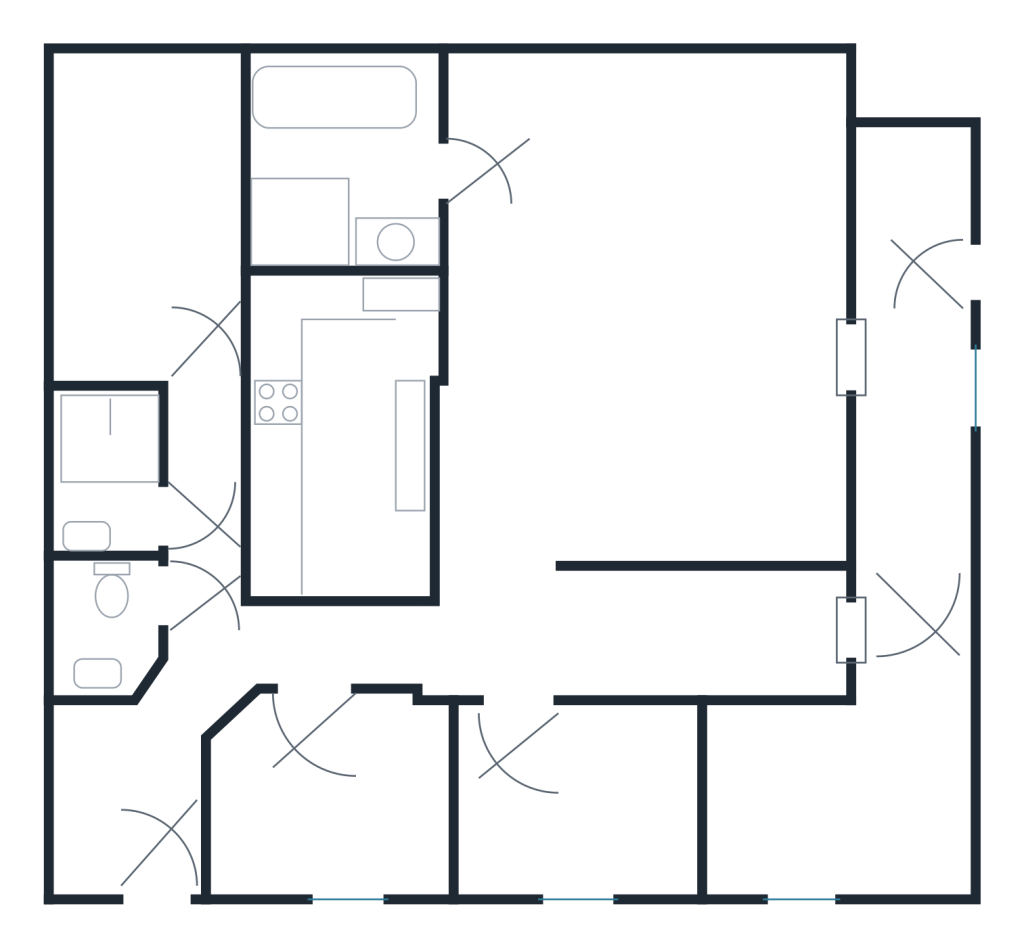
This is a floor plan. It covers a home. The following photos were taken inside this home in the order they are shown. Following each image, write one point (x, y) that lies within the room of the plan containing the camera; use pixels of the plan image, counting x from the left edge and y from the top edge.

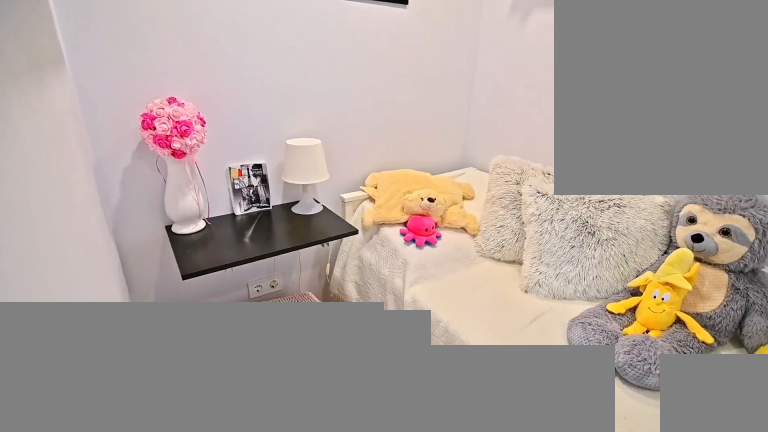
(333, 800)
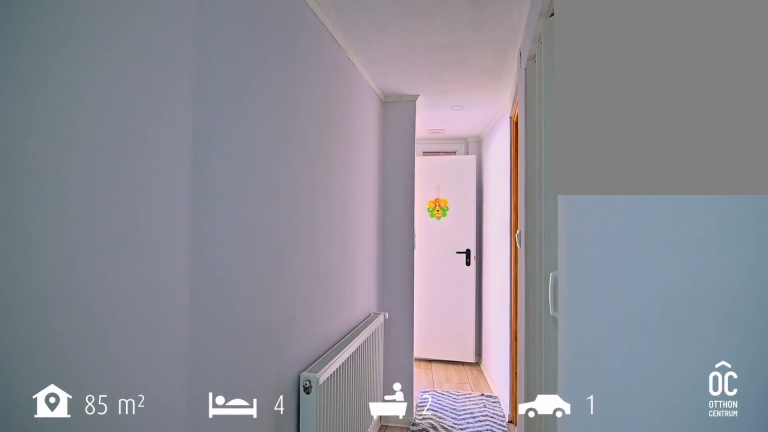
(471, 643)
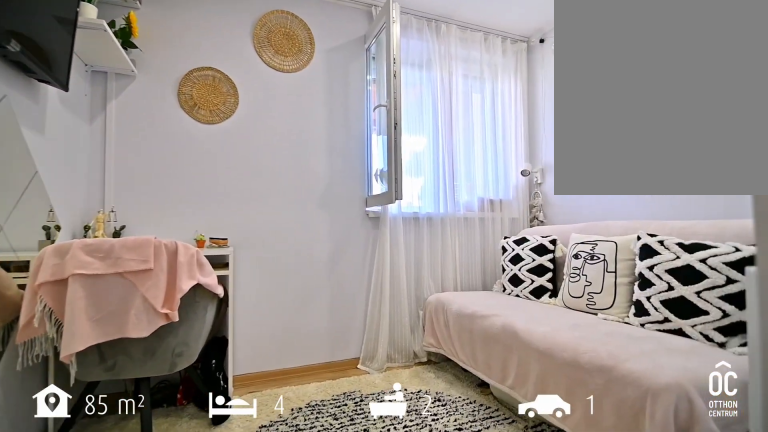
(564, 799)
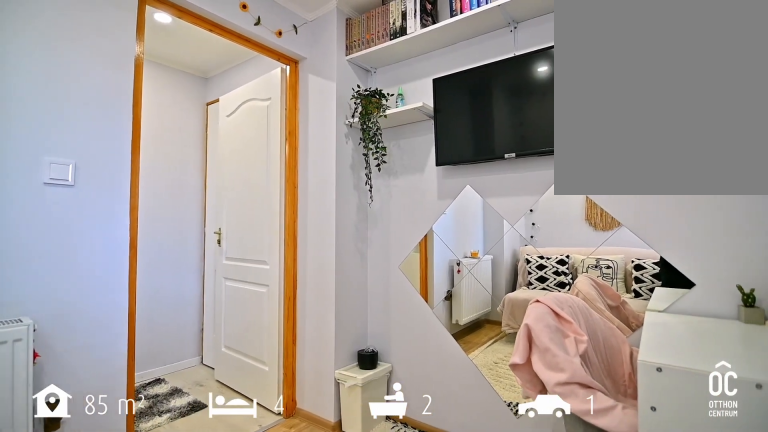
(564, 800)
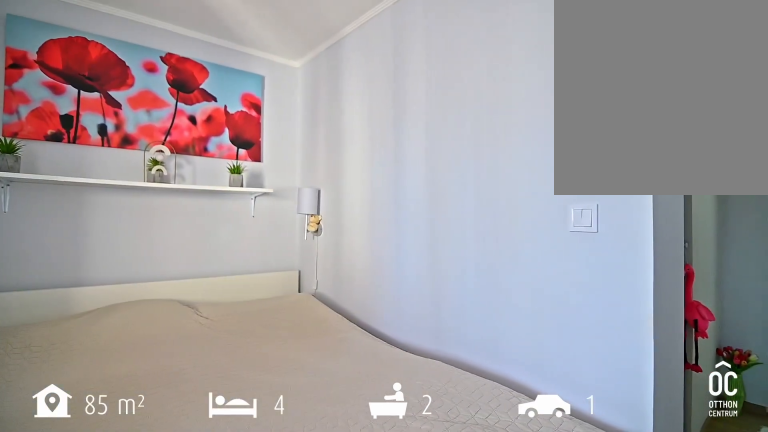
(839, 800)
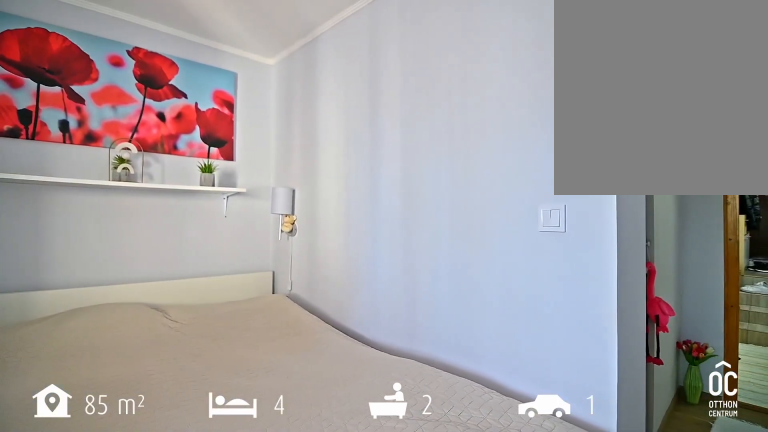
(839, 800)
